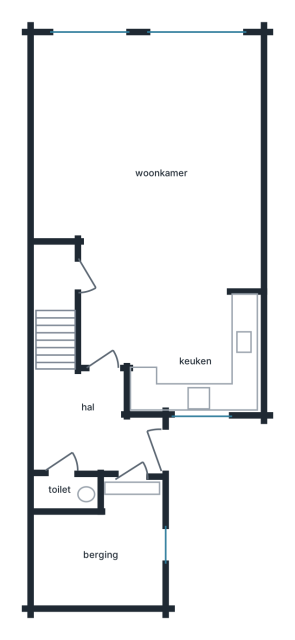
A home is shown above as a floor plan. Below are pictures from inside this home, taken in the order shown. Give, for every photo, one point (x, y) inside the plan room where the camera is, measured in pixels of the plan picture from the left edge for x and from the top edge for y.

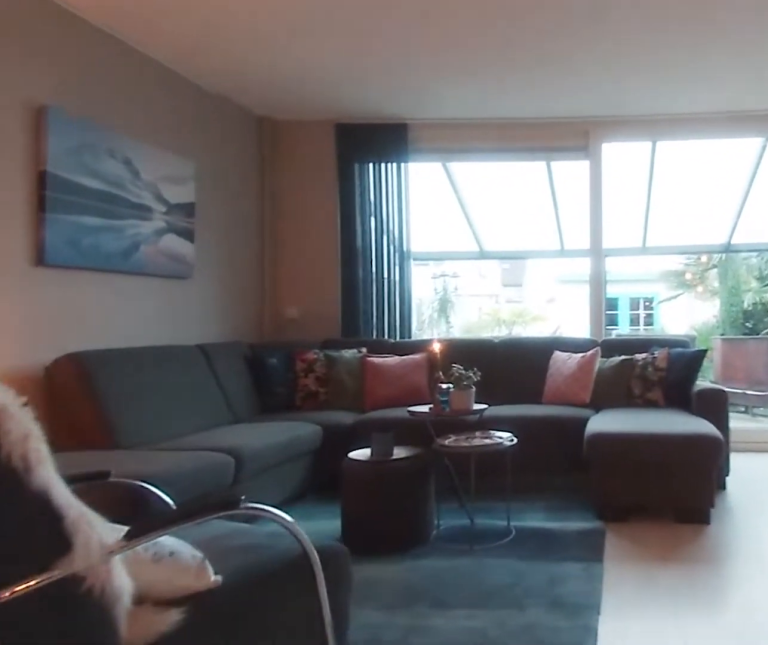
(104, 122)
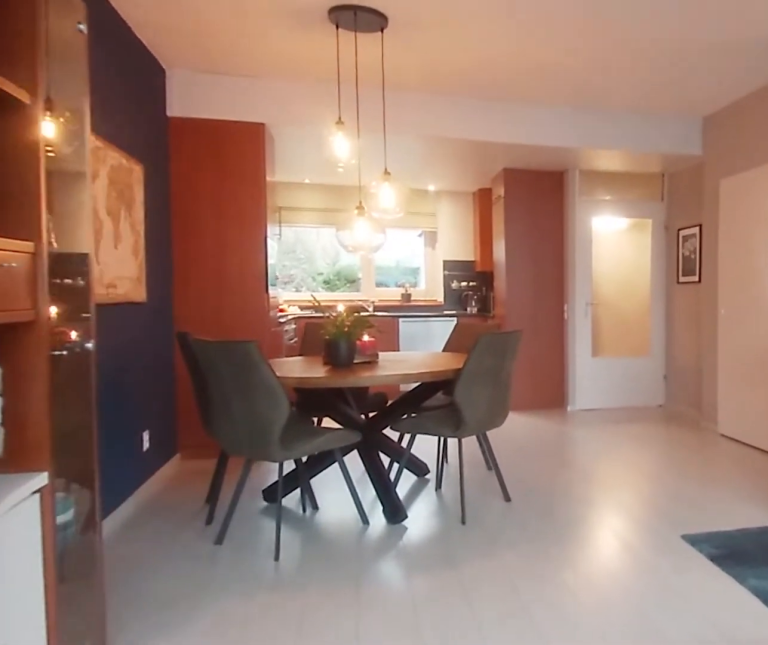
(104, 122)
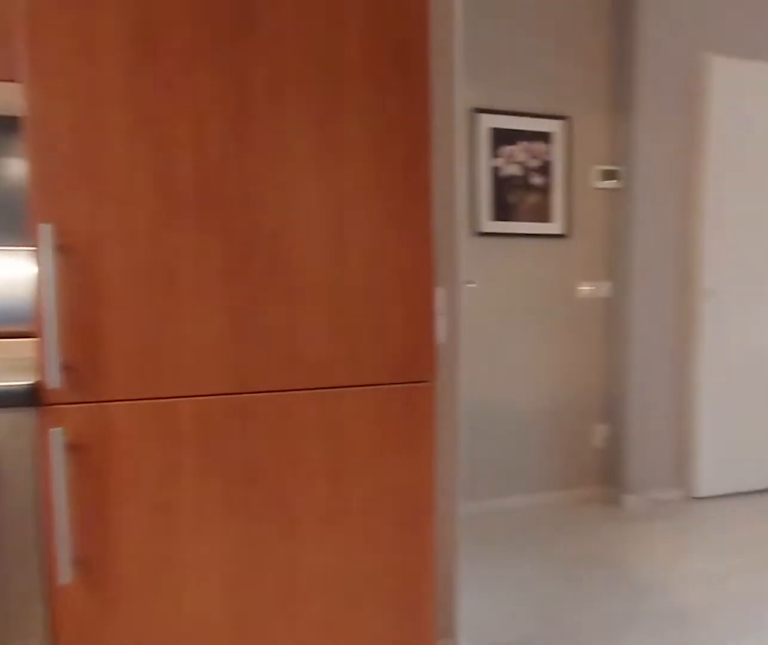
(196, 364)
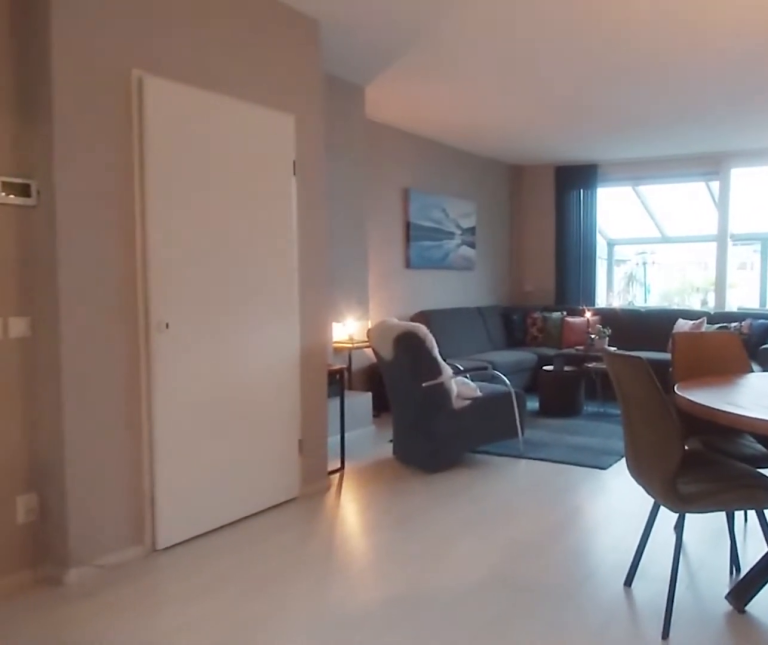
(102, 127)
